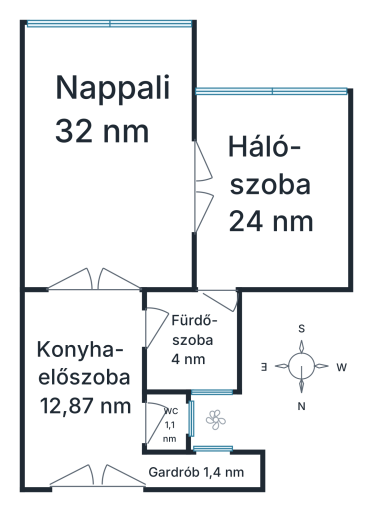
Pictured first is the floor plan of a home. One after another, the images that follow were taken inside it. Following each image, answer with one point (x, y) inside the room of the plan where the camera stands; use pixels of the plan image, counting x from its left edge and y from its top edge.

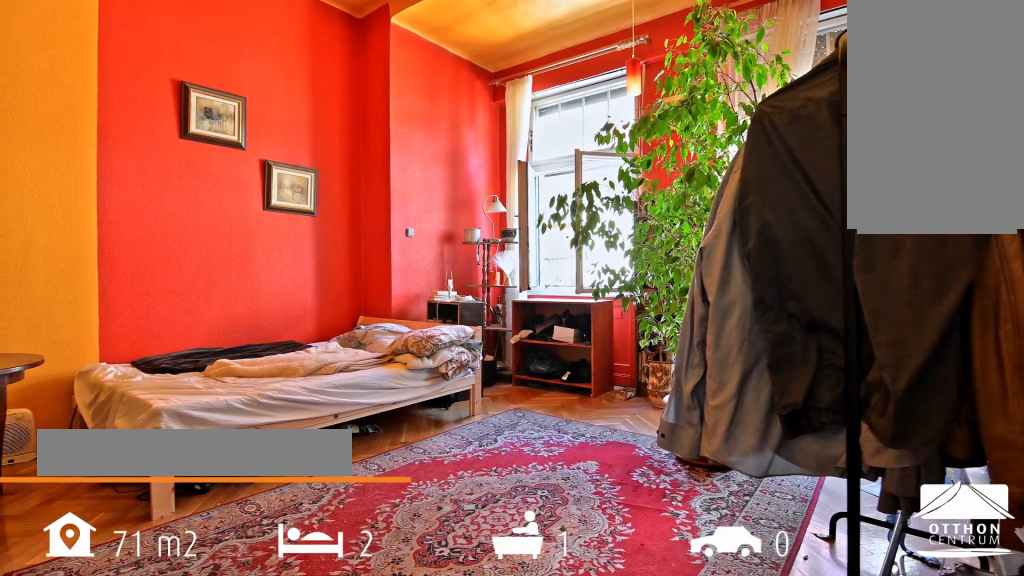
(109, 173)
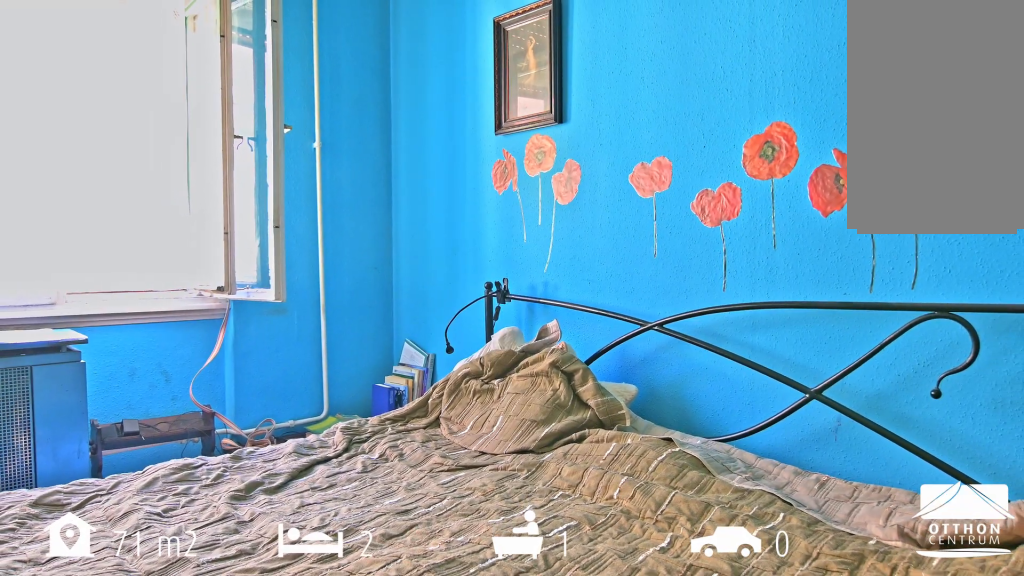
(276, 191)
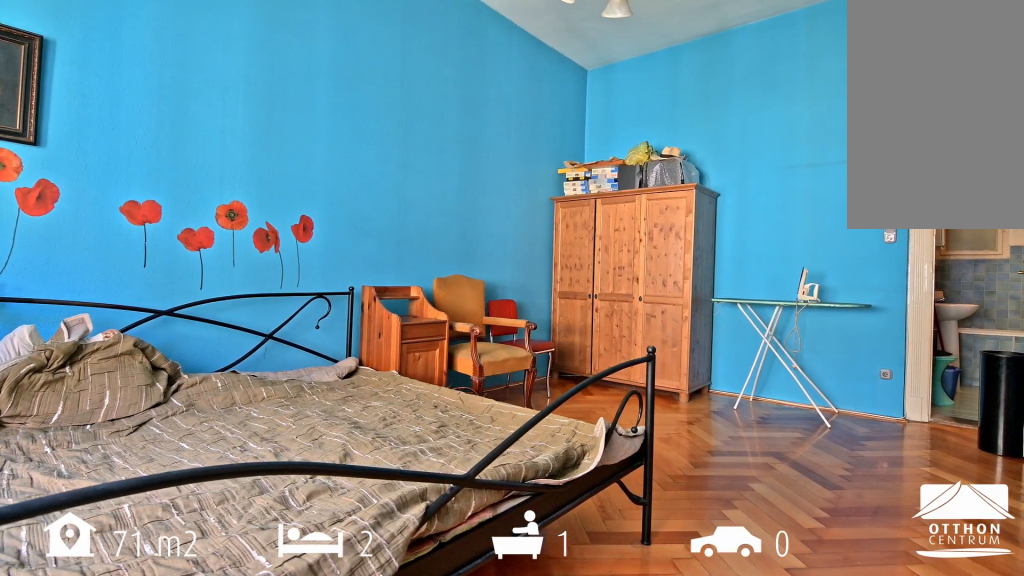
(276, 191)
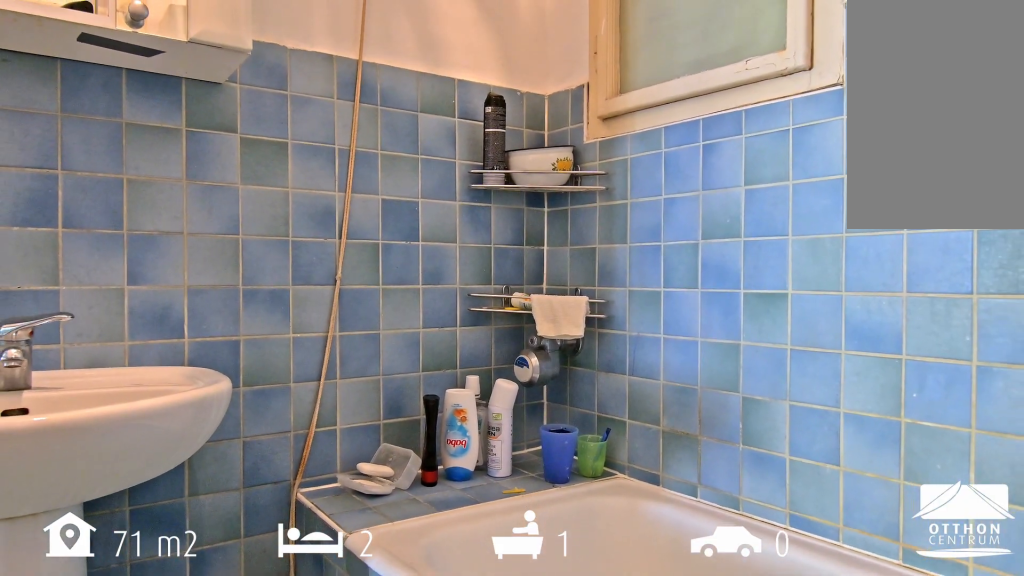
(192, 339)
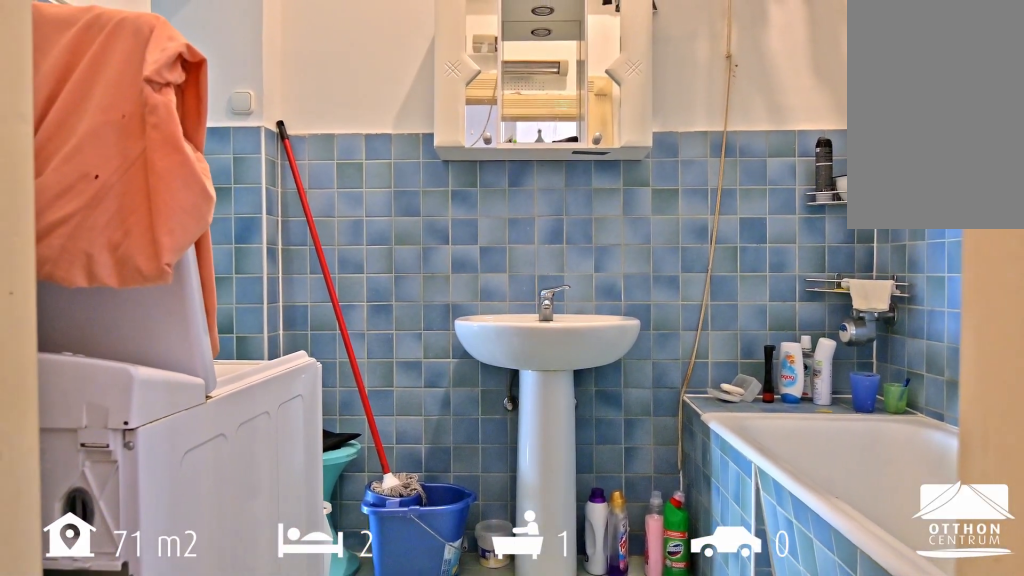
(192, 339)
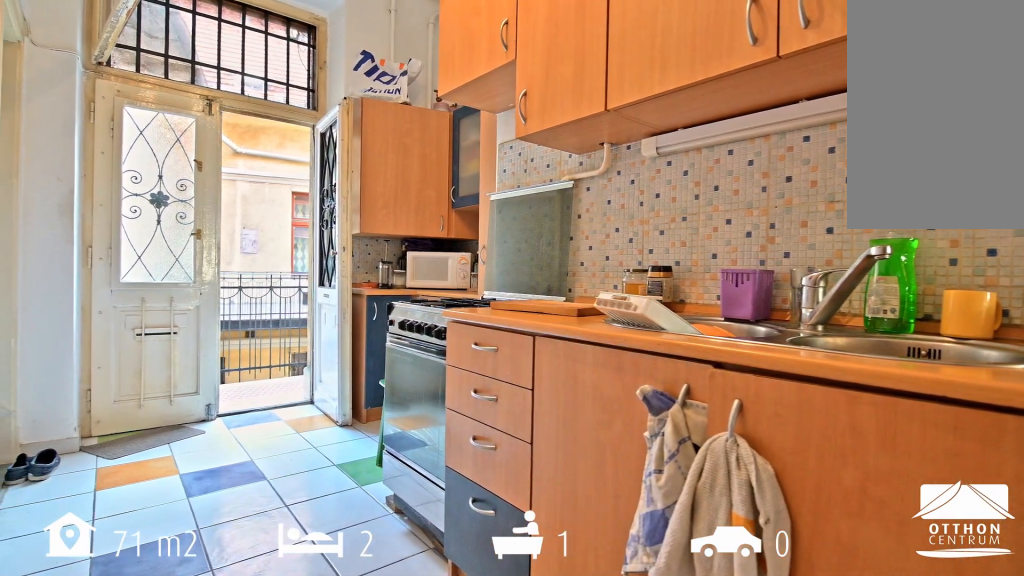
(79, 387)
